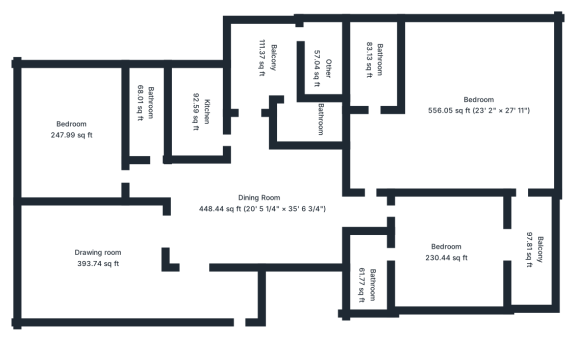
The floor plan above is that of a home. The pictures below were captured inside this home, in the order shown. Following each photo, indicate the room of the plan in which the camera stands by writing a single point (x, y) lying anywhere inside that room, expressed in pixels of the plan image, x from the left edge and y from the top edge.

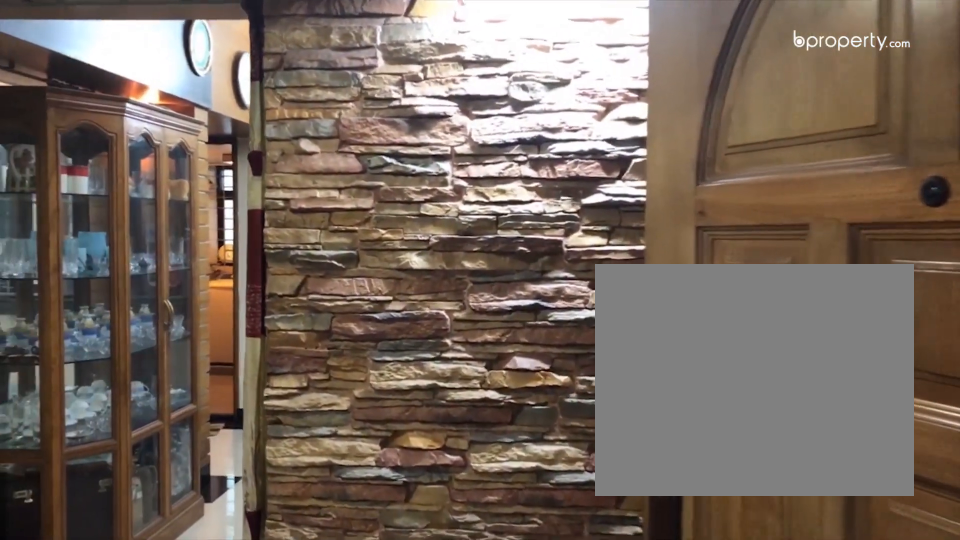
(168, 278)
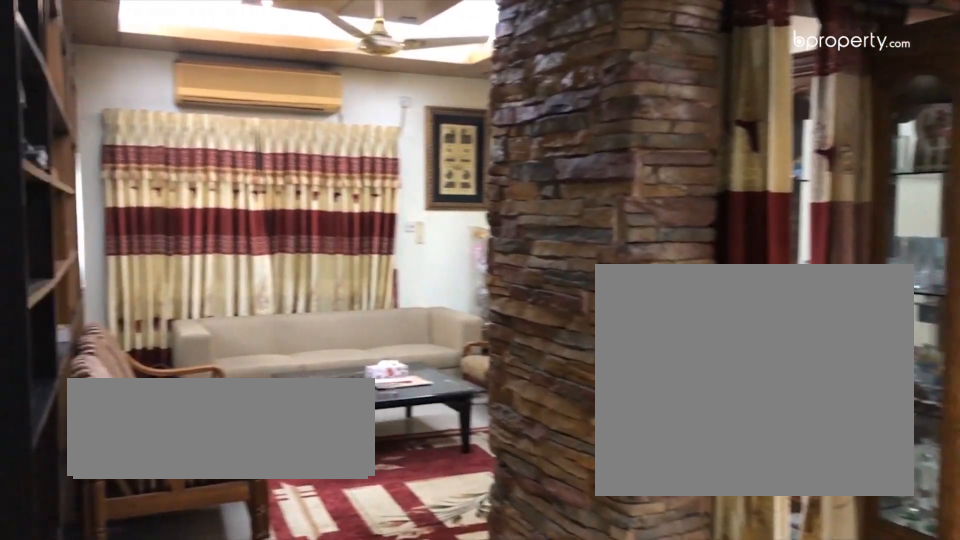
(100, 266)
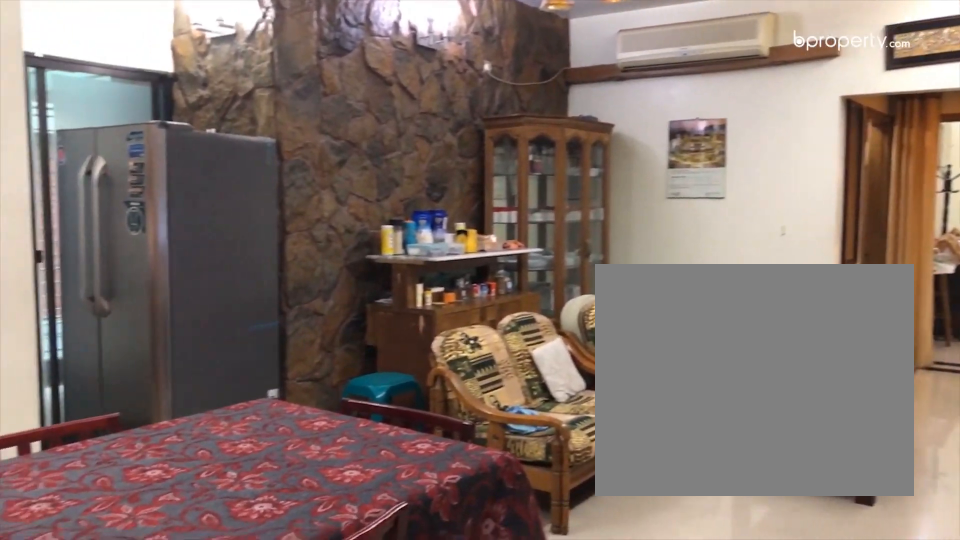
(259, 206)
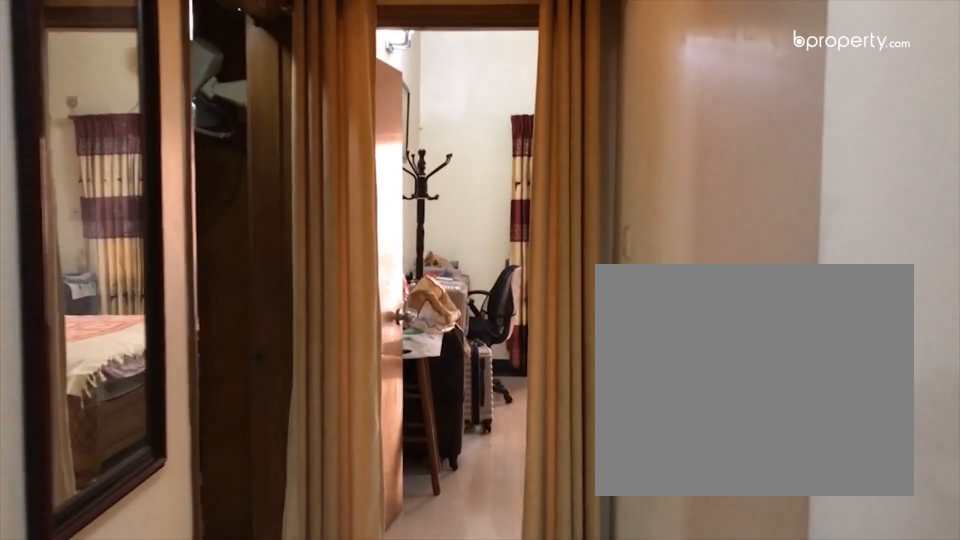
(479, 107)
